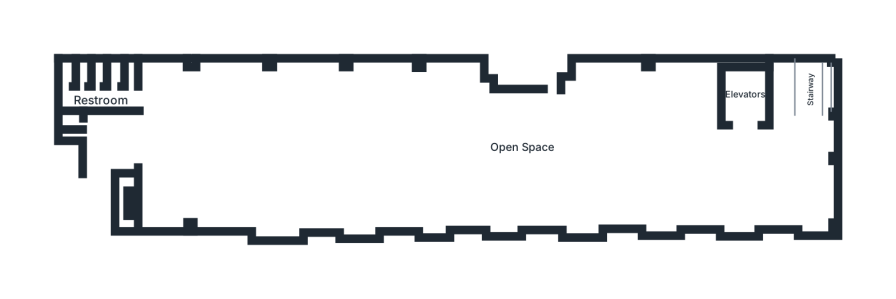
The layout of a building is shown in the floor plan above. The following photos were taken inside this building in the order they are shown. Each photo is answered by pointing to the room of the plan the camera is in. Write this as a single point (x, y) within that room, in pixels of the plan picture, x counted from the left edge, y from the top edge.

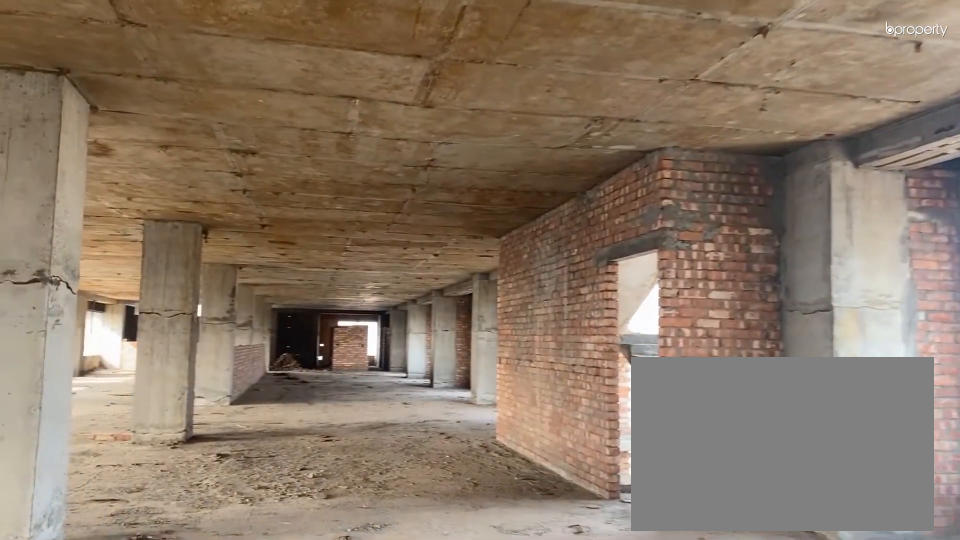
(566, 124)
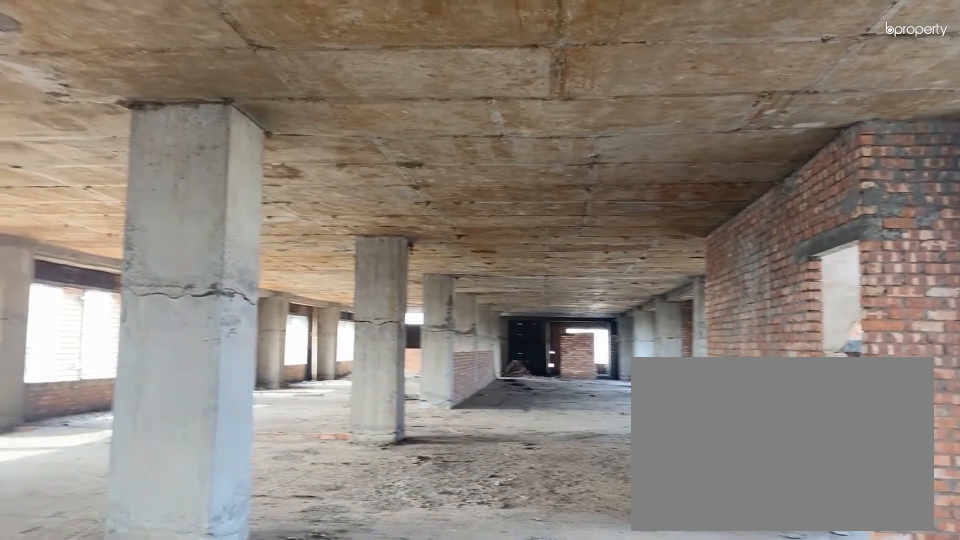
(566, 124)
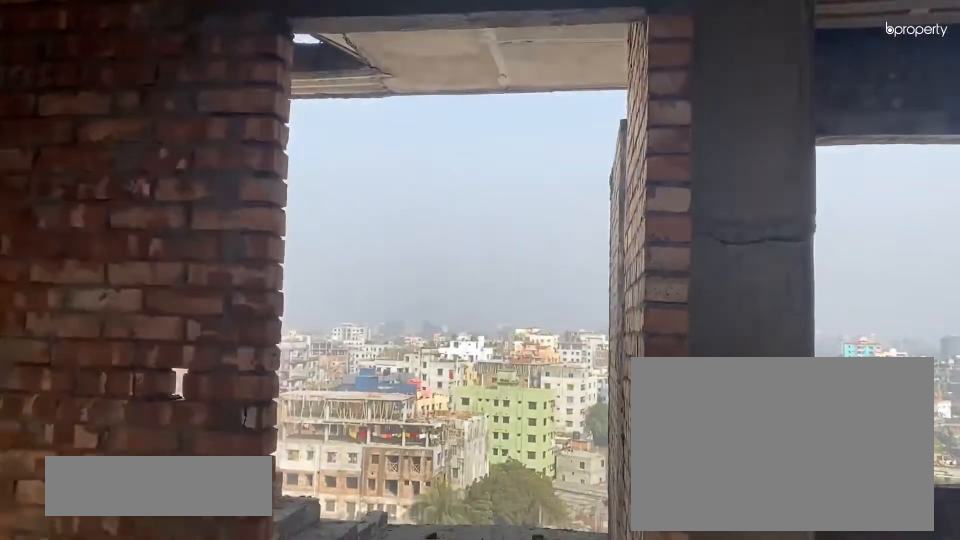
(556, 108)
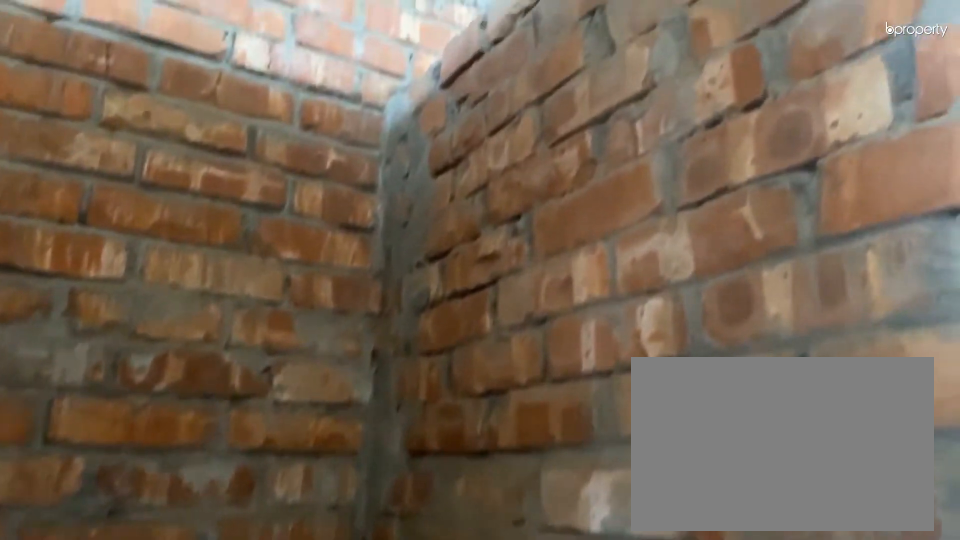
(117, 71)
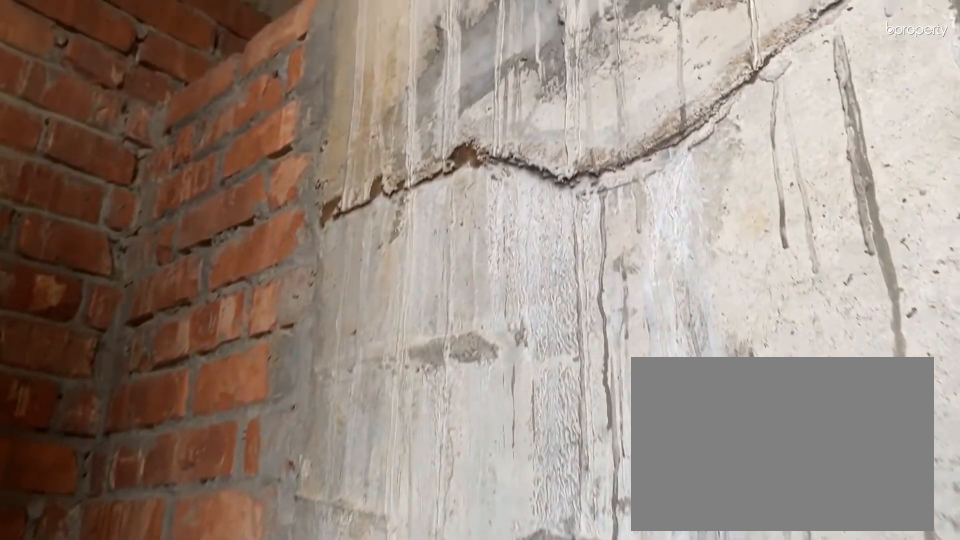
(67, 73)
